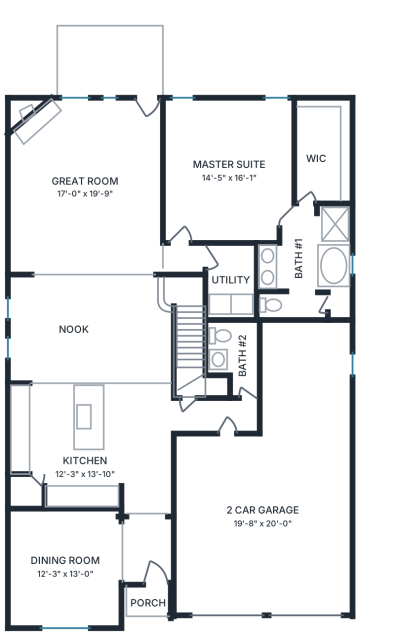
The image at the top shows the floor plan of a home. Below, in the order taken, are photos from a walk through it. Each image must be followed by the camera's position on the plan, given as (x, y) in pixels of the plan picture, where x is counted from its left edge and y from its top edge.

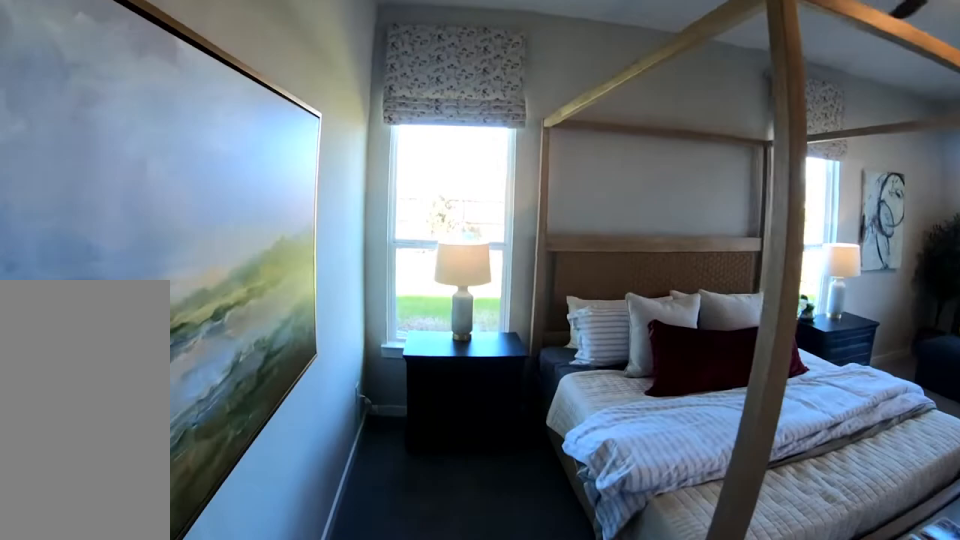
(180, 252)
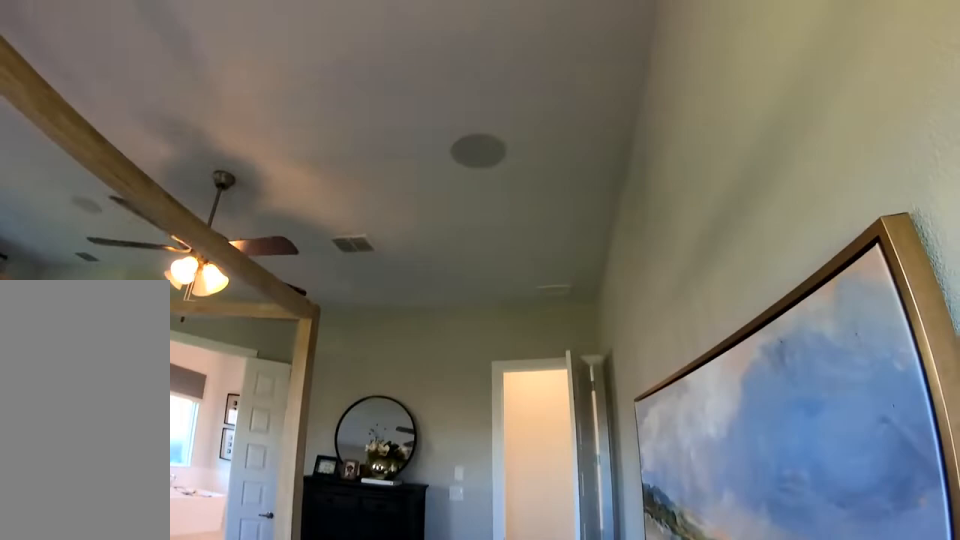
(180, 136)
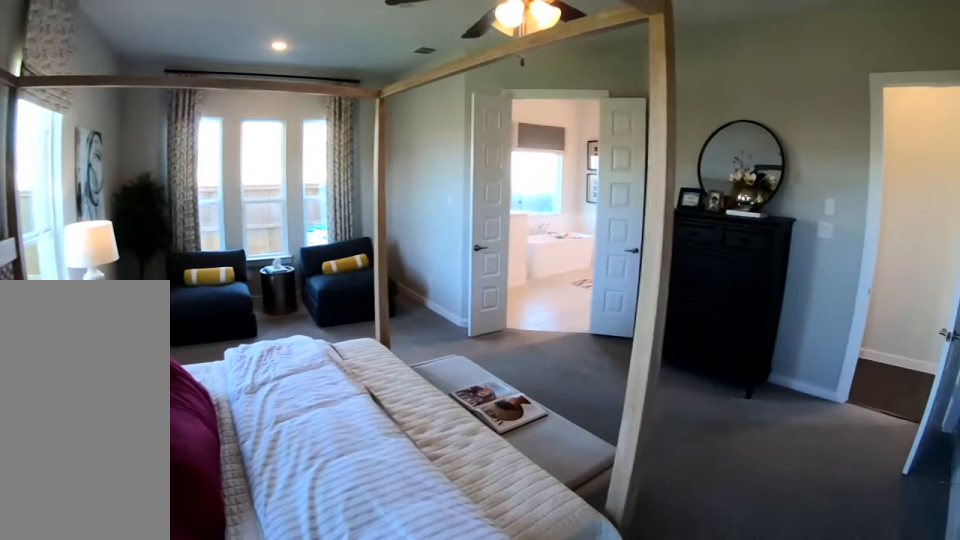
(180, 177)
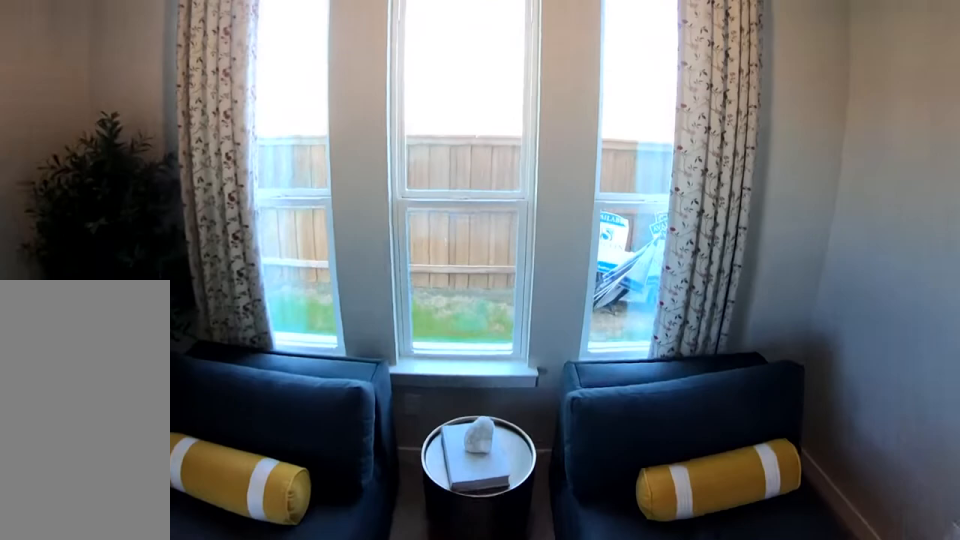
(258, 192)
